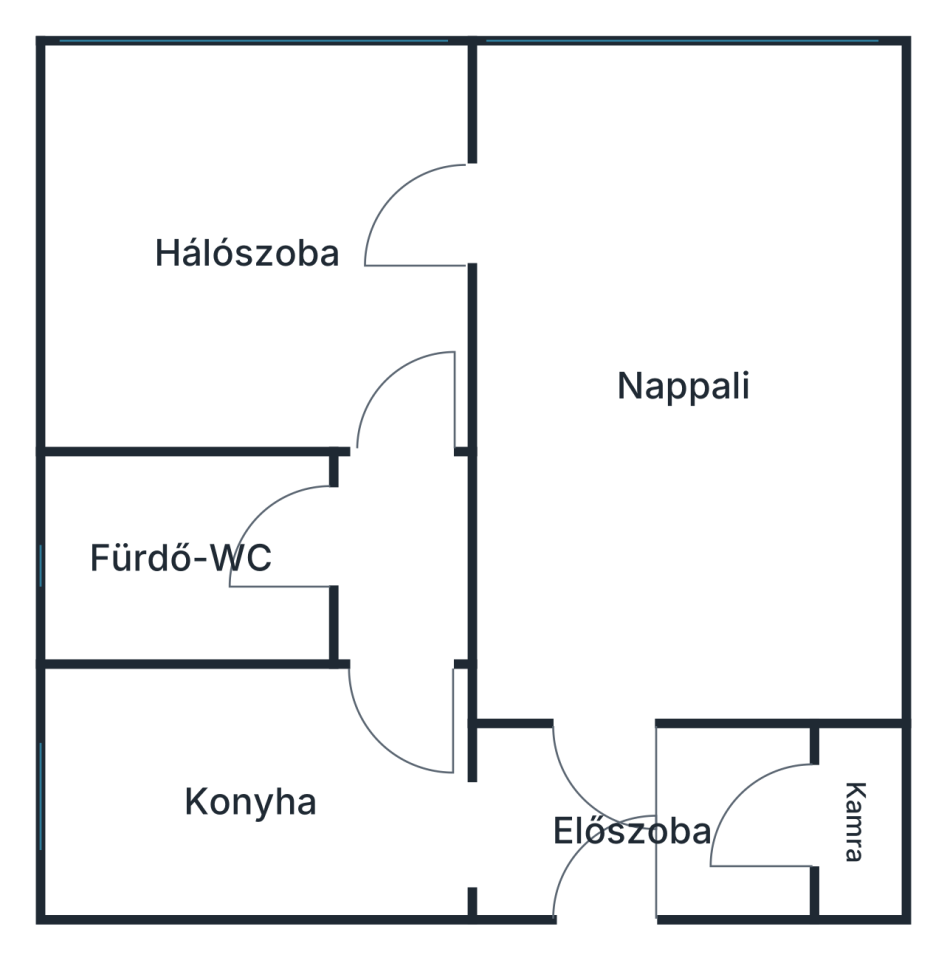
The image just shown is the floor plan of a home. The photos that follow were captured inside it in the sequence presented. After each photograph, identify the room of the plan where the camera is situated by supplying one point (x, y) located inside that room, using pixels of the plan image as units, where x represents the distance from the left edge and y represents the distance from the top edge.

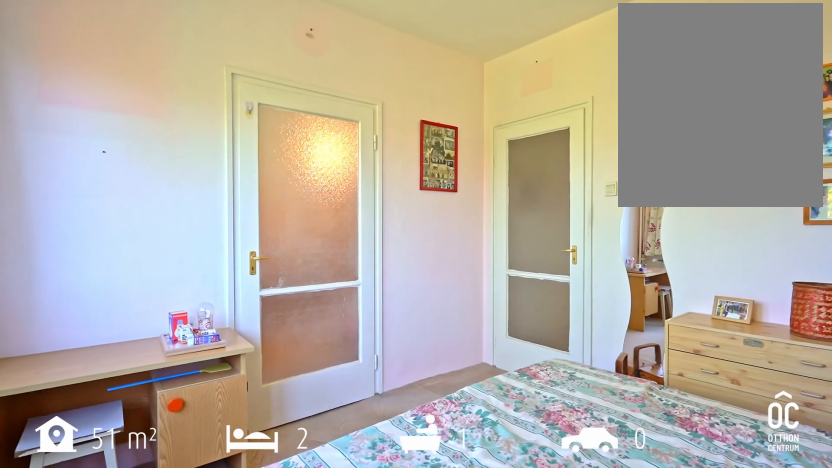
(259, 246)
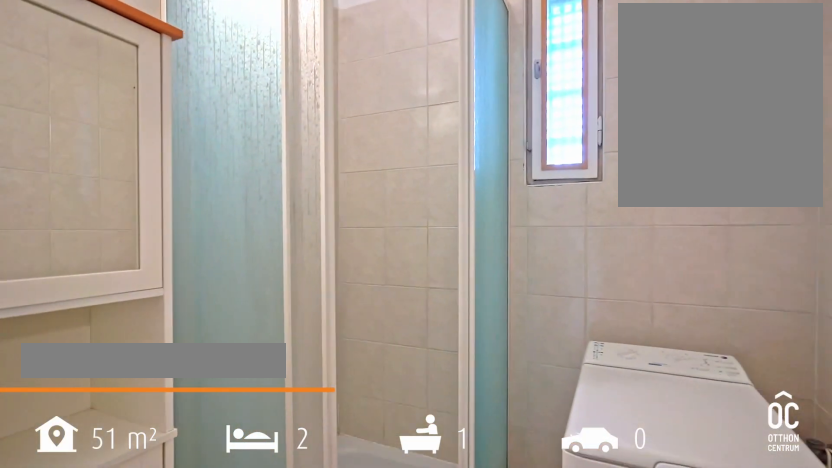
(186, 558)
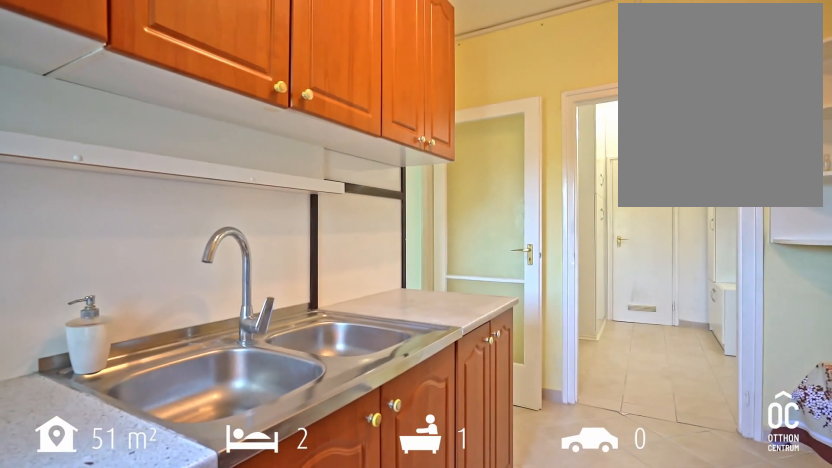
(256, 795)
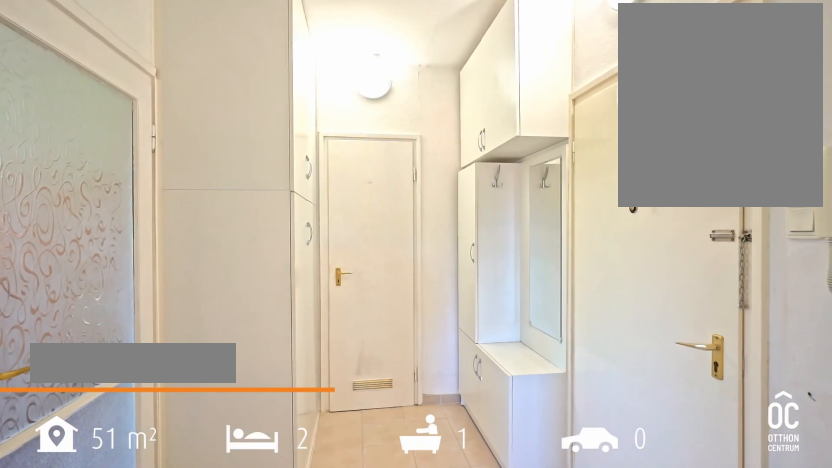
(645, 821)
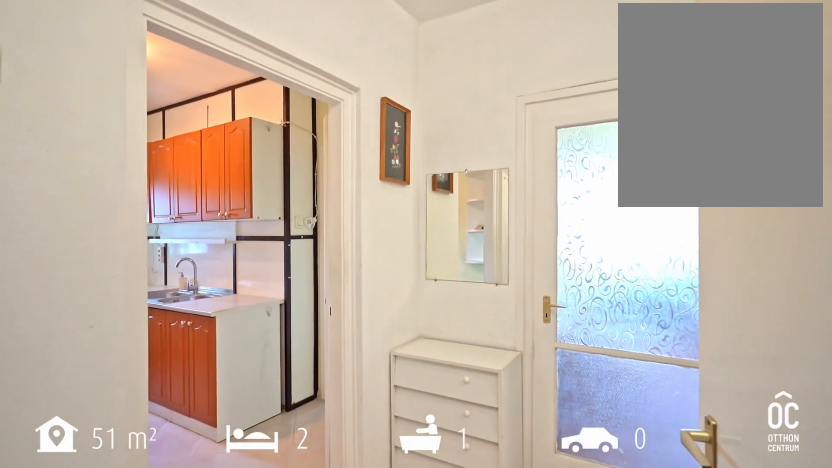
(645, 821)
